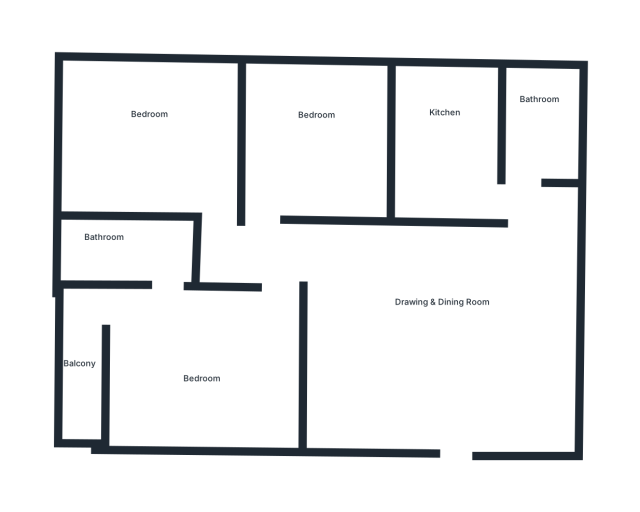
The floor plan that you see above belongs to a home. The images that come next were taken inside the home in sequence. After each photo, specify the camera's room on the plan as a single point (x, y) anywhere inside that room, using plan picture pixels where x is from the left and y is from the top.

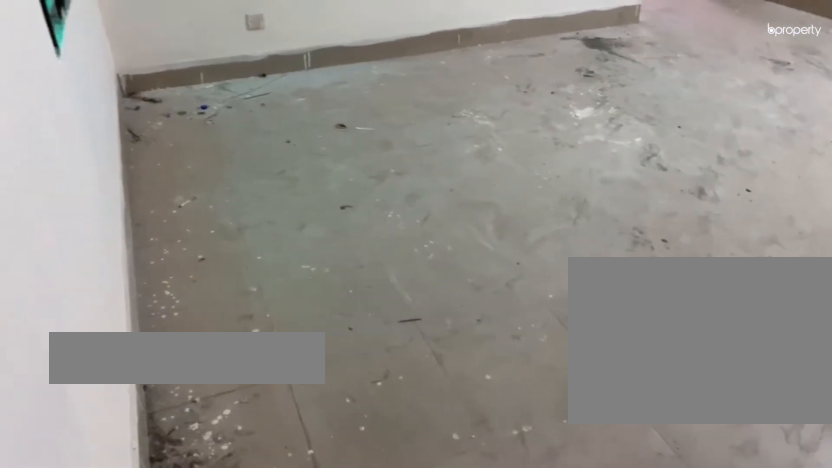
(432, 337)
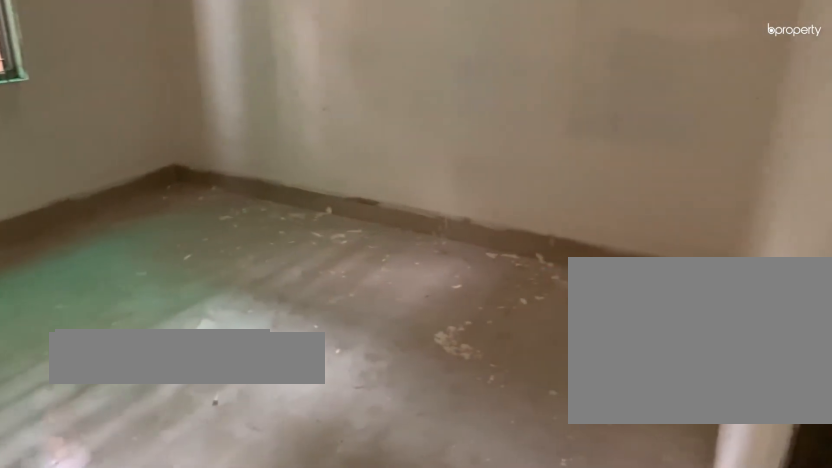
(319, 142)
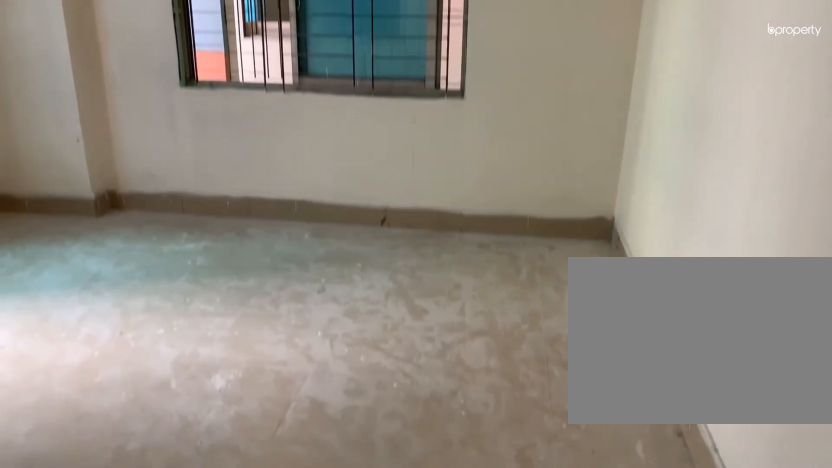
(147, 140)
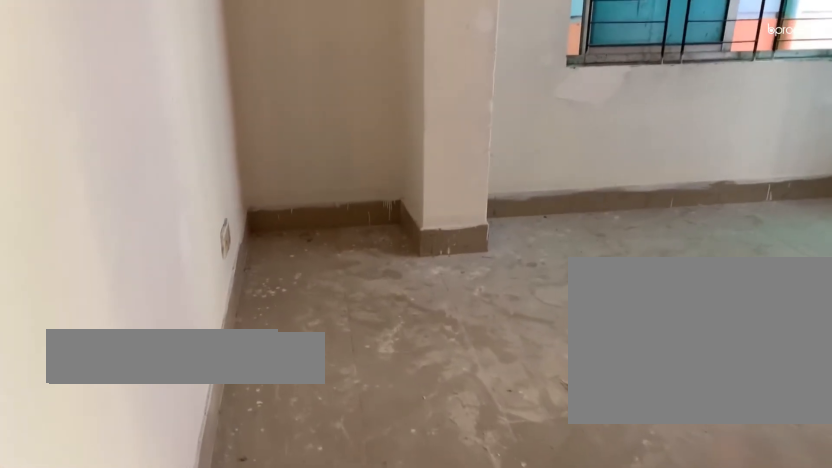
(205, 371)
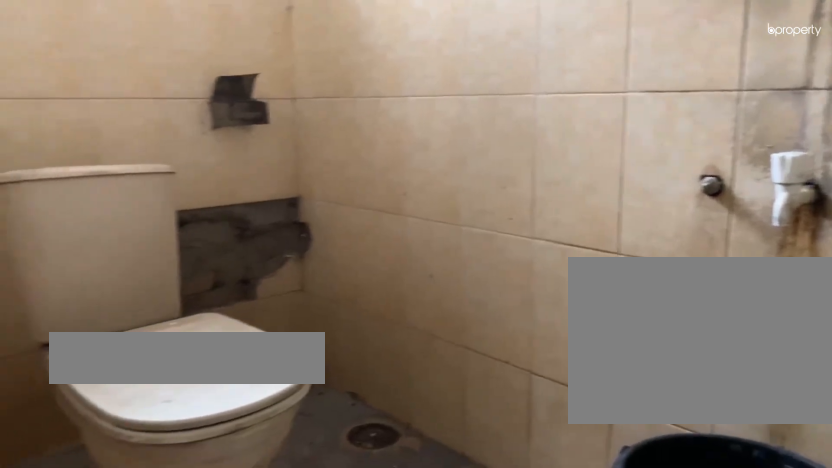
(124, 250)
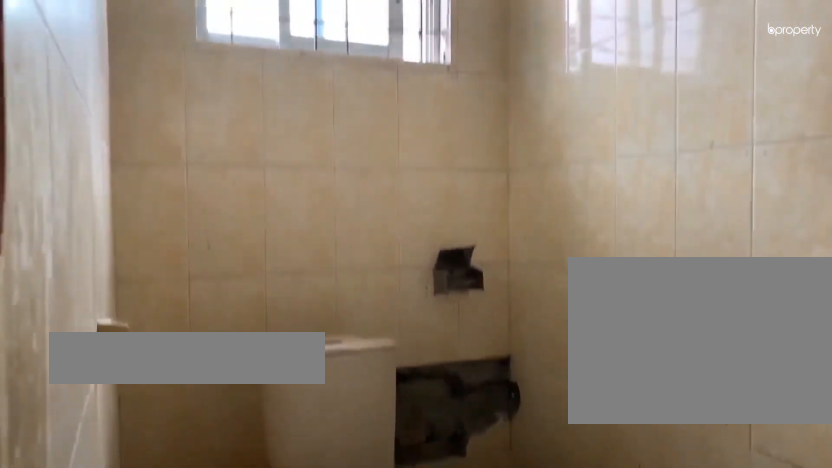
(124, 250)
